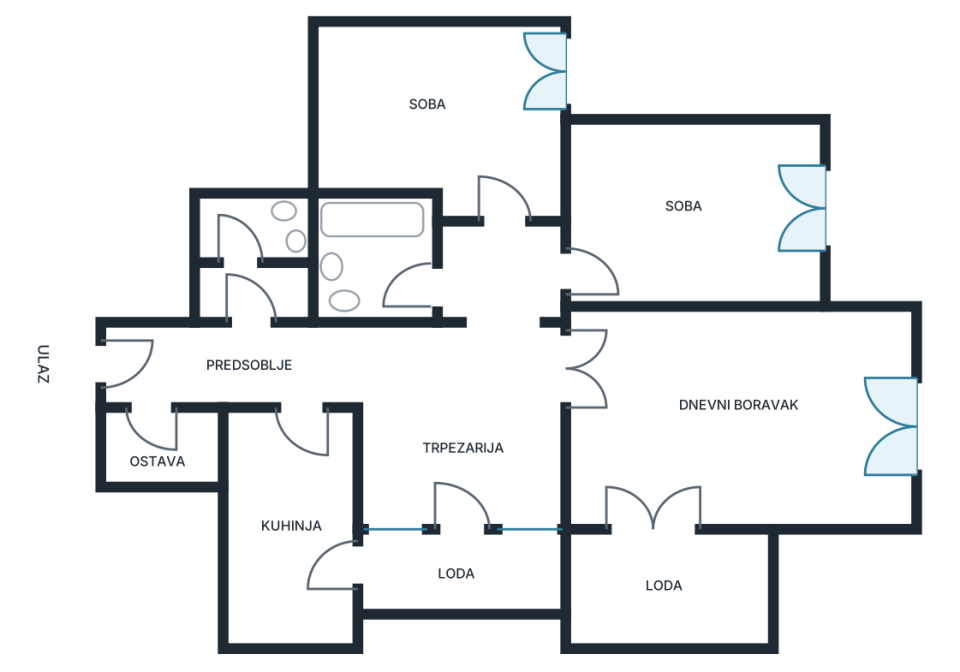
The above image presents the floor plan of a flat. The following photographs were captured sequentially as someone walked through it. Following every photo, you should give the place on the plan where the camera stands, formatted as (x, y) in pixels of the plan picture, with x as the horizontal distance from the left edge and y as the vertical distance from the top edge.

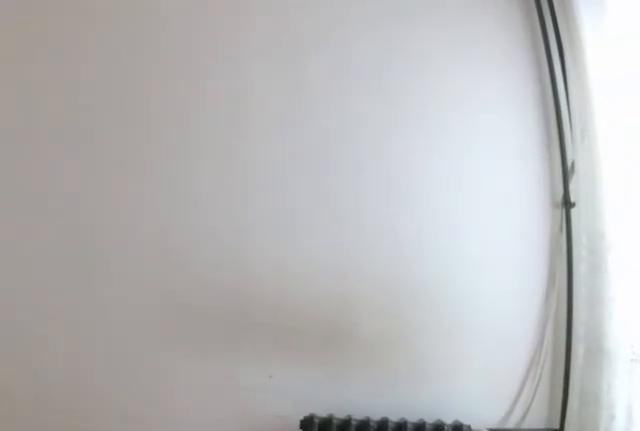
(507, 206)
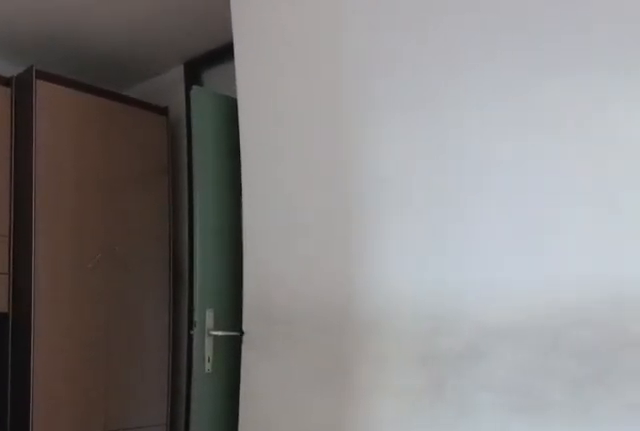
(339, 61)
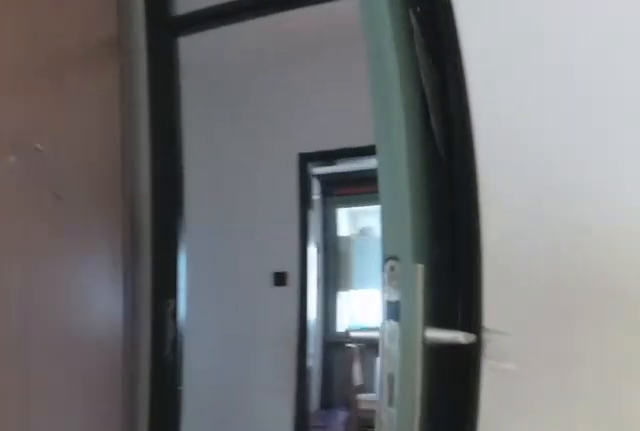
(455, 135)
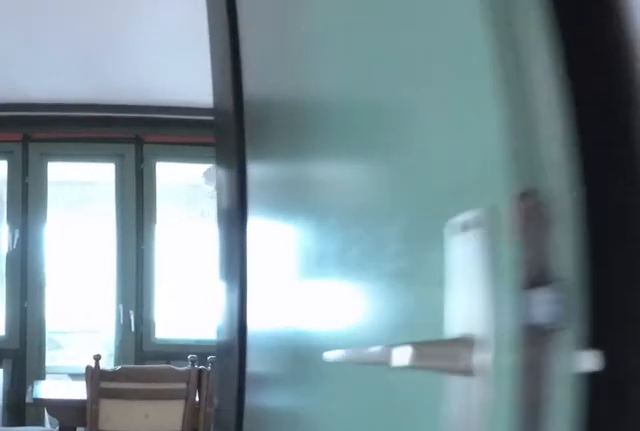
(520, 244)
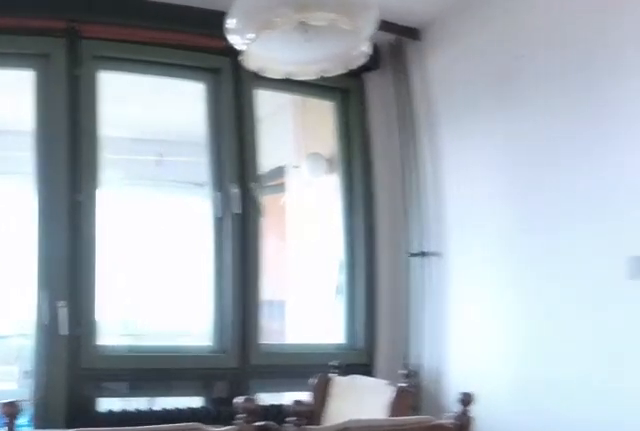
(510, 348)
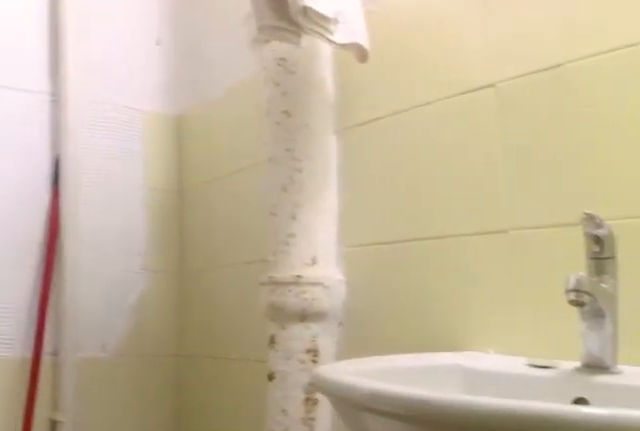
(250, 308)
